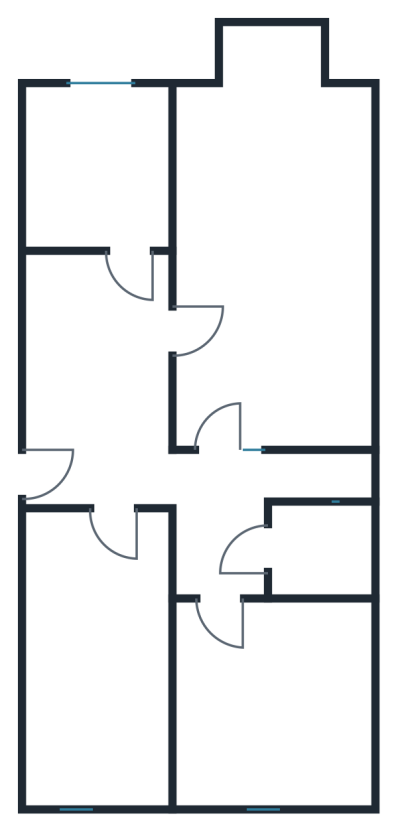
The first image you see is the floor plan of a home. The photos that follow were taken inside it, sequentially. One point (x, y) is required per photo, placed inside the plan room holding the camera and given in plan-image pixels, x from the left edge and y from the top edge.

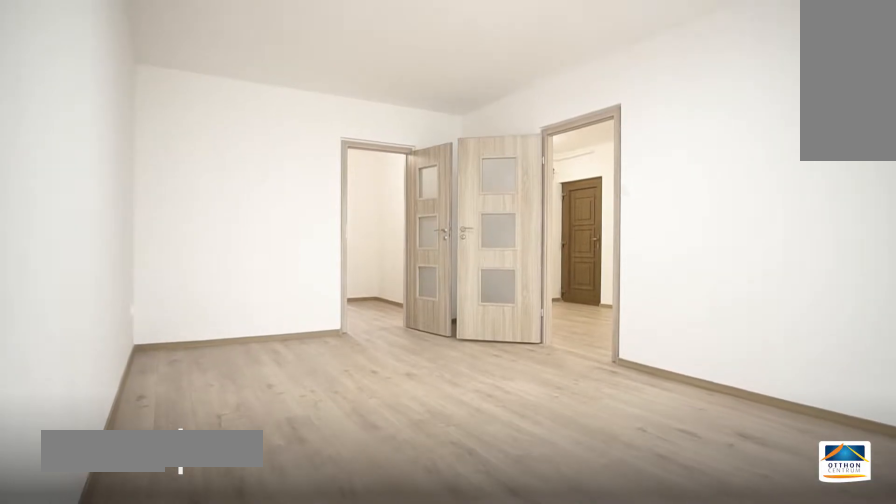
(268, 237)
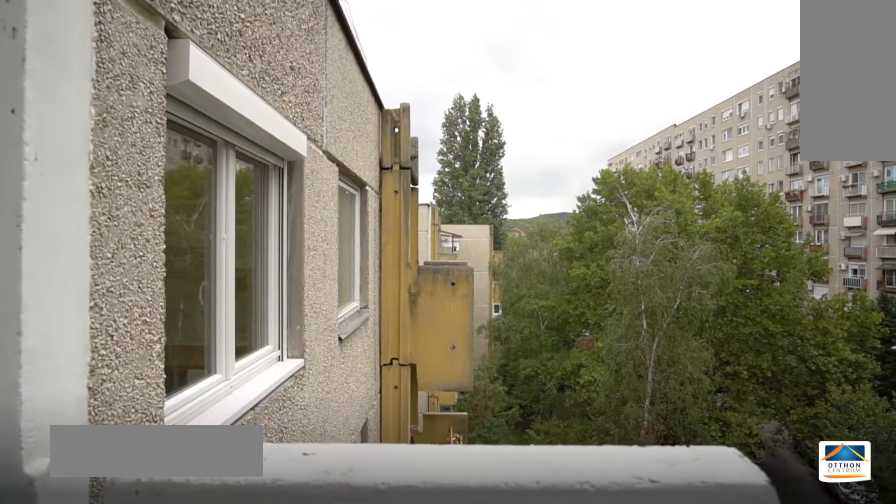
(272, 55)
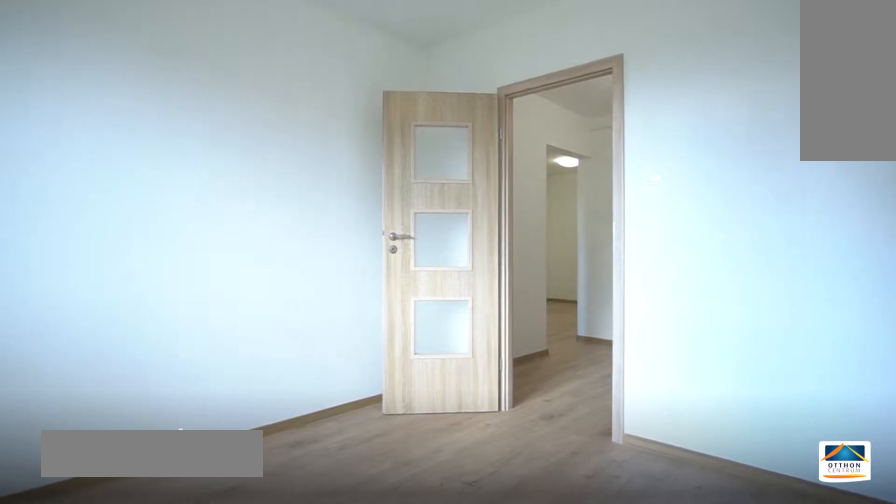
(282, 705)
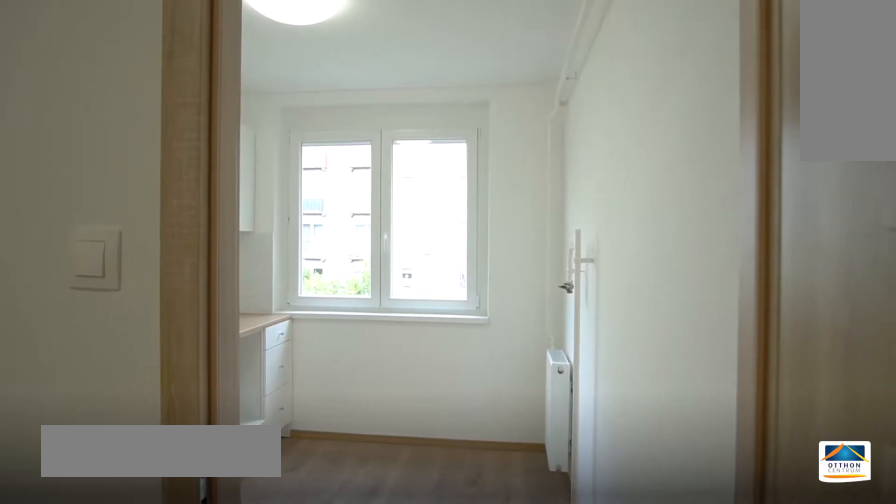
(104, 169)
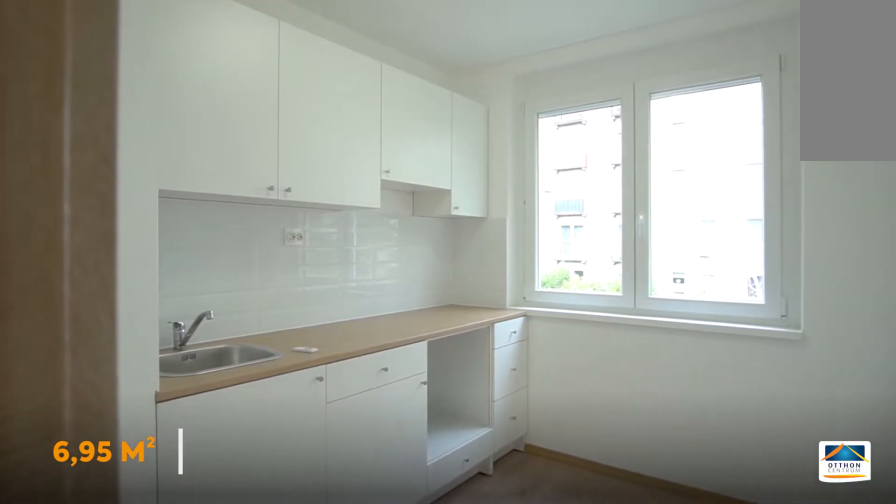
(105, 169)
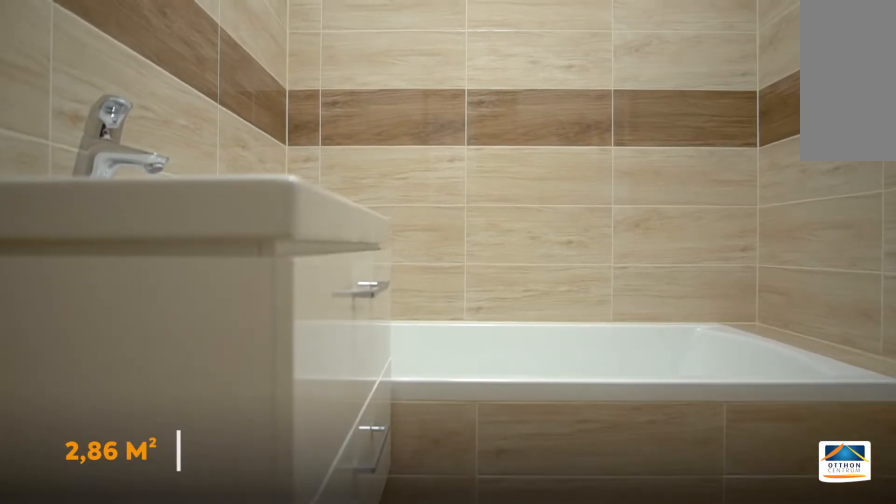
(330, 556)
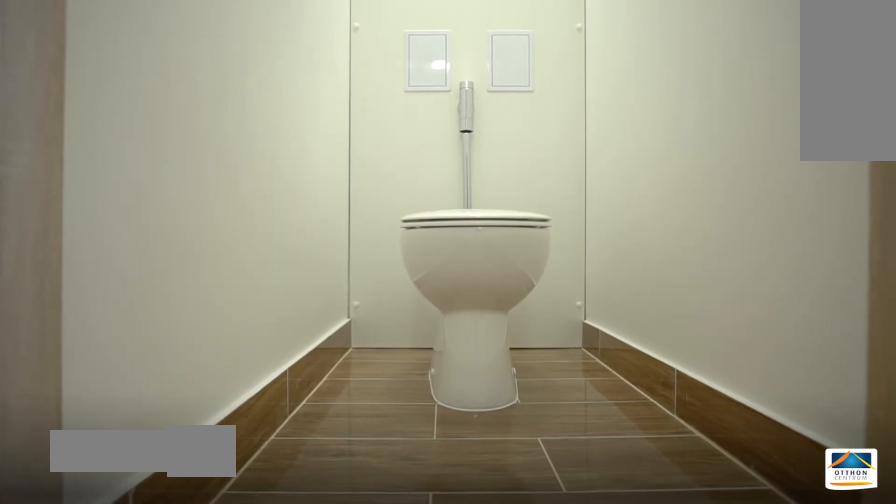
(330, 476)
